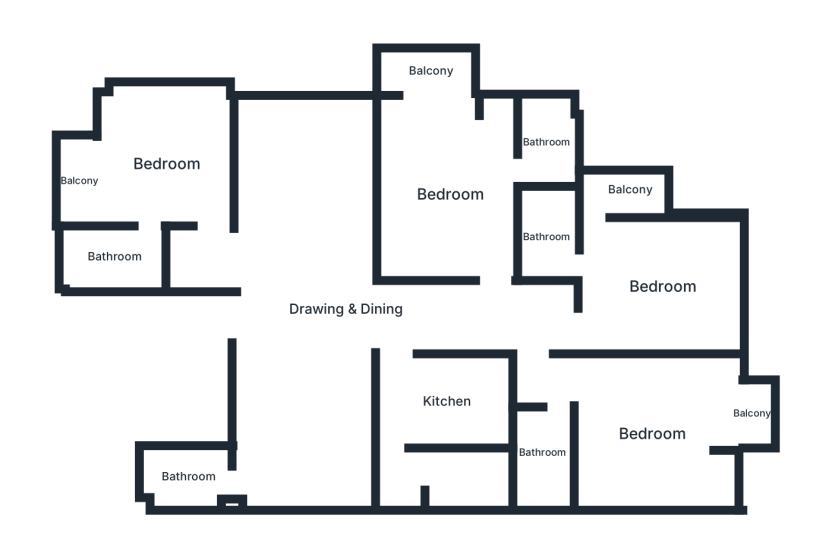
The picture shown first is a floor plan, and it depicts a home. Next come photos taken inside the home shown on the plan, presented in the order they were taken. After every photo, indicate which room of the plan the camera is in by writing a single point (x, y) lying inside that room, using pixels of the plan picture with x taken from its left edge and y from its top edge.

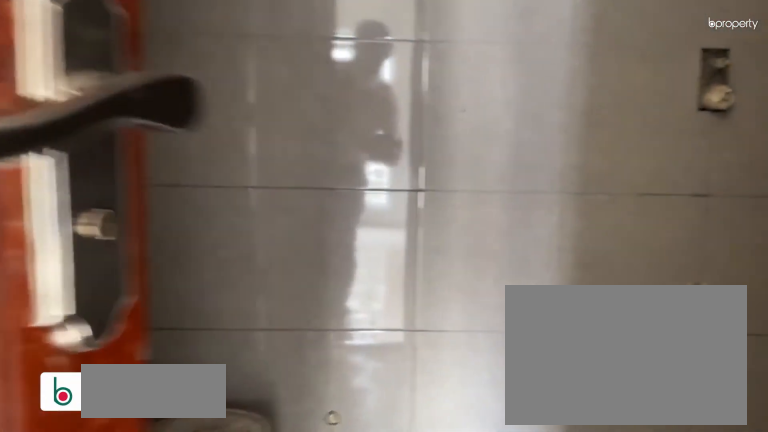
(547, 237)
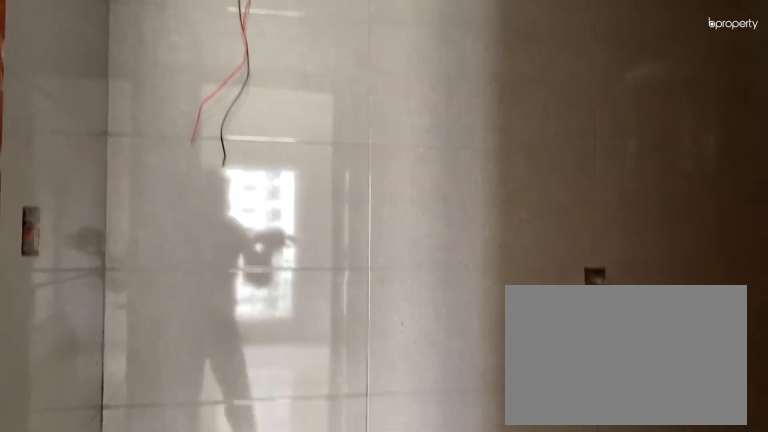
(547, 237)
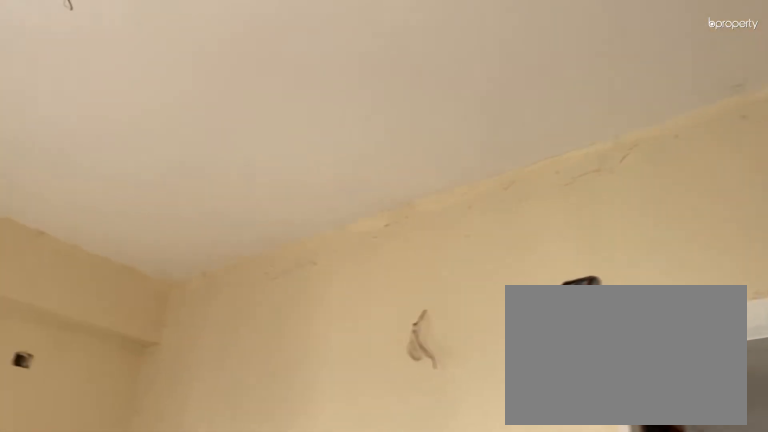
(652, 433)
